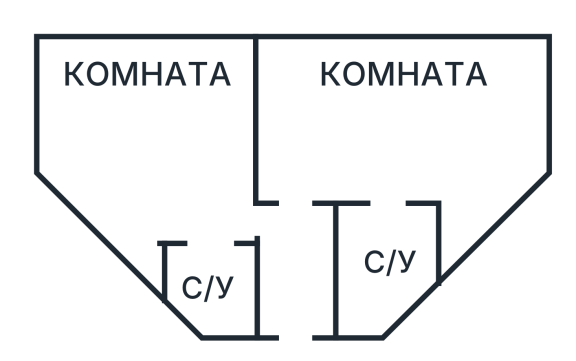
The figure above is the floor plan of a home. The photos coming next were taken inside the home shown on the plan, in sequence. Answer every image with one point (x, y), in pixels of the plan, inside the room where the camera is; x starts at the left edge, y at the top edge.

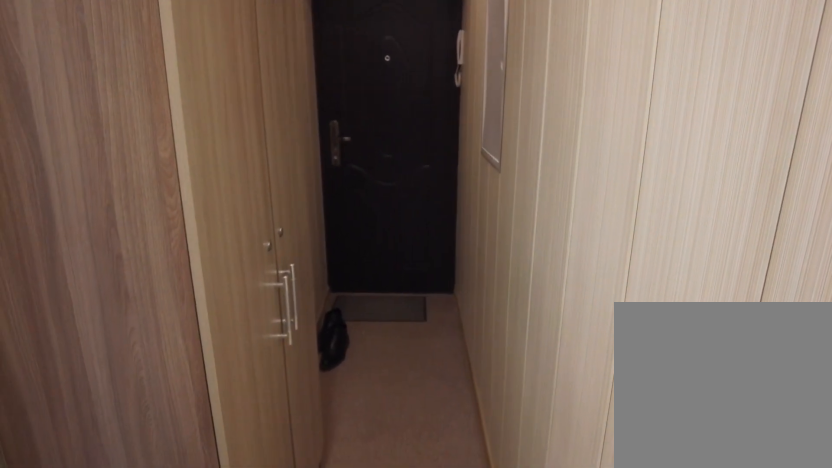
(302, 285)
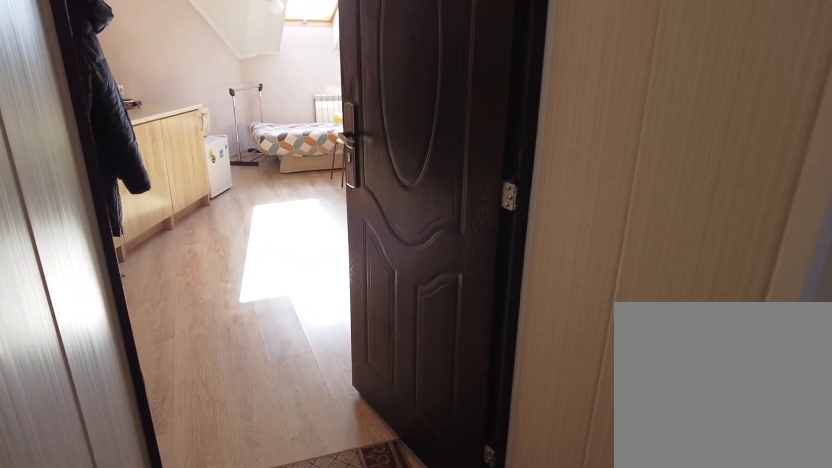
(302, 285)
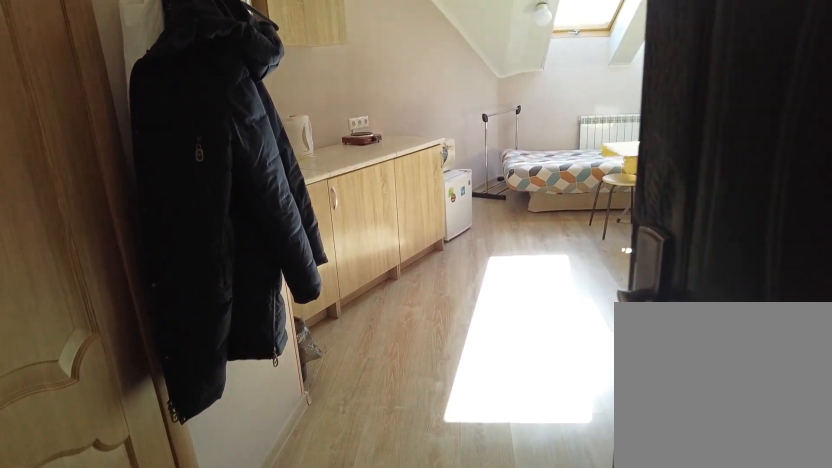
(277, 230)
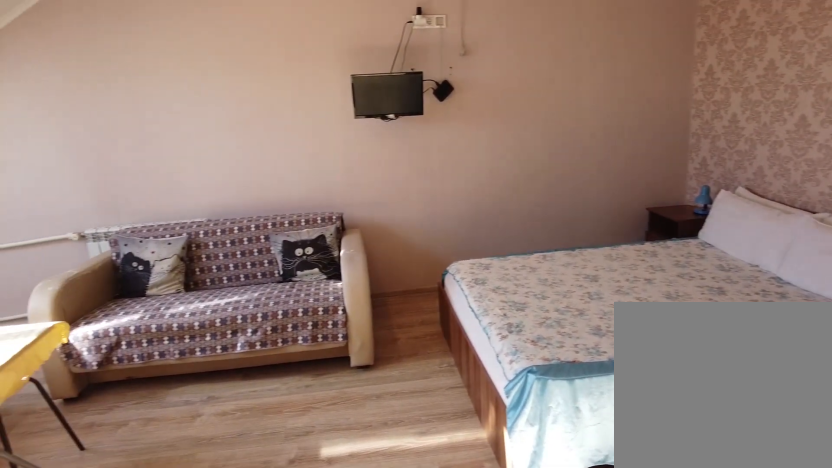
(188, 193)
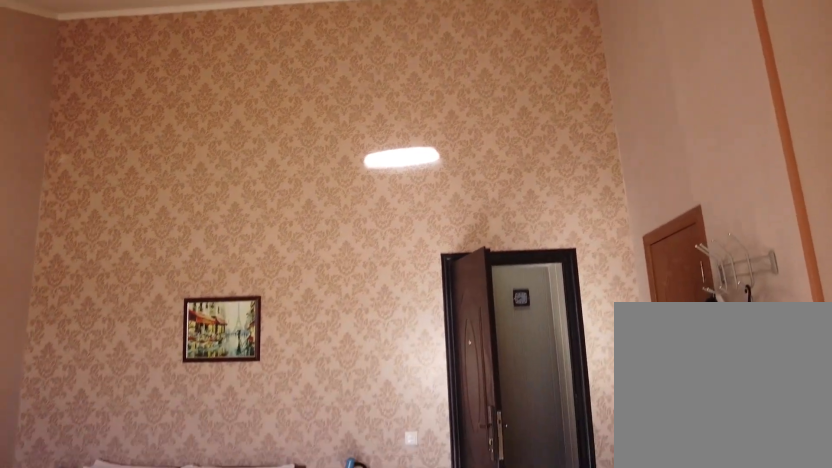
(188, 193)
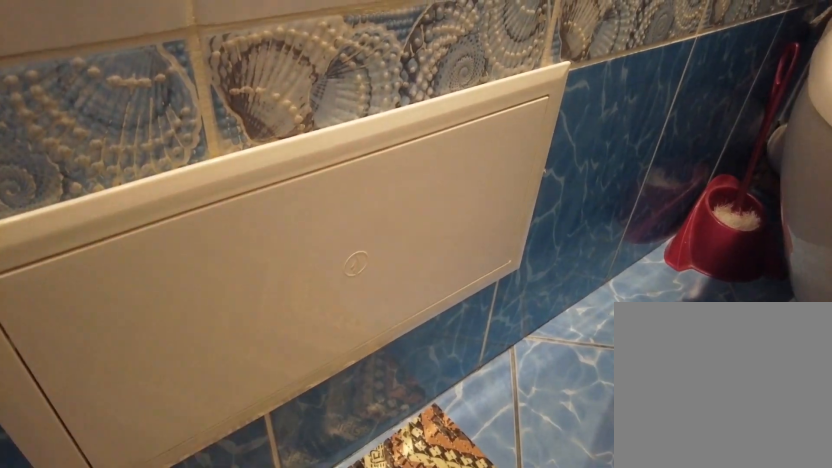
(222, 275)
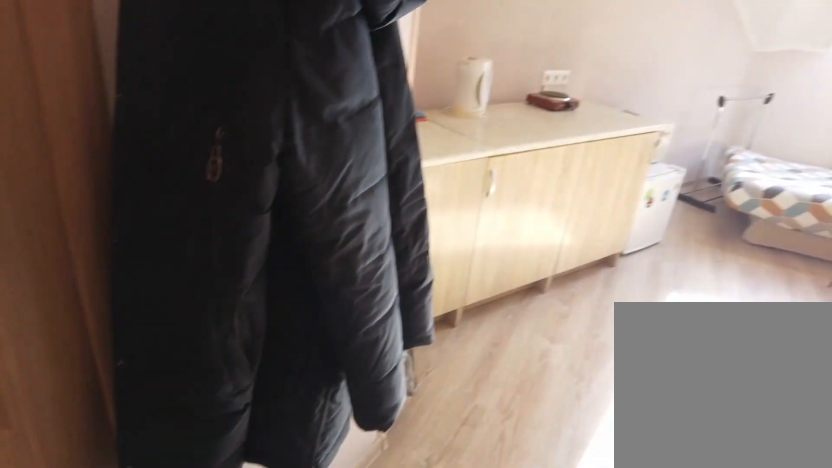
(194, 212)
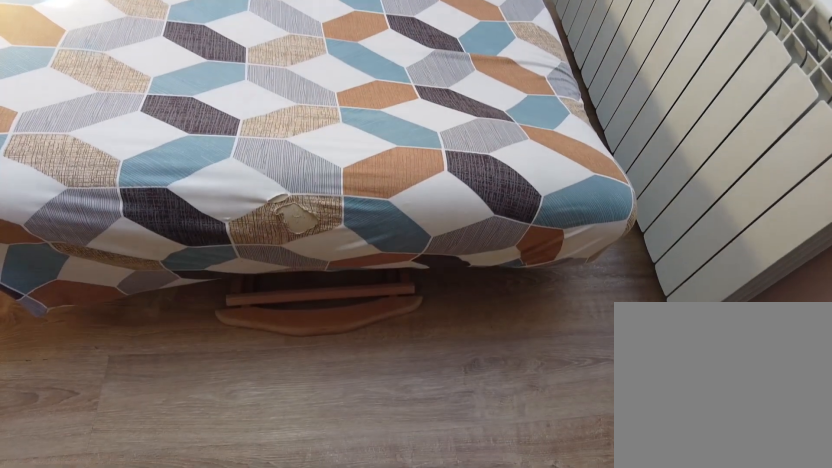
(213, 94)
